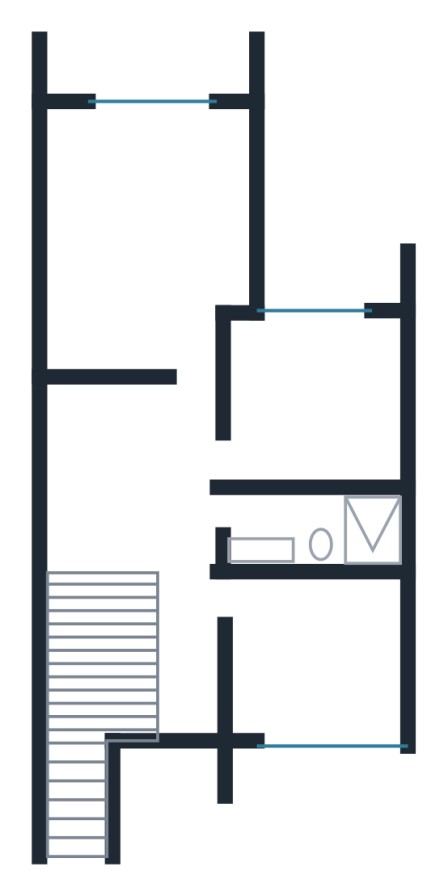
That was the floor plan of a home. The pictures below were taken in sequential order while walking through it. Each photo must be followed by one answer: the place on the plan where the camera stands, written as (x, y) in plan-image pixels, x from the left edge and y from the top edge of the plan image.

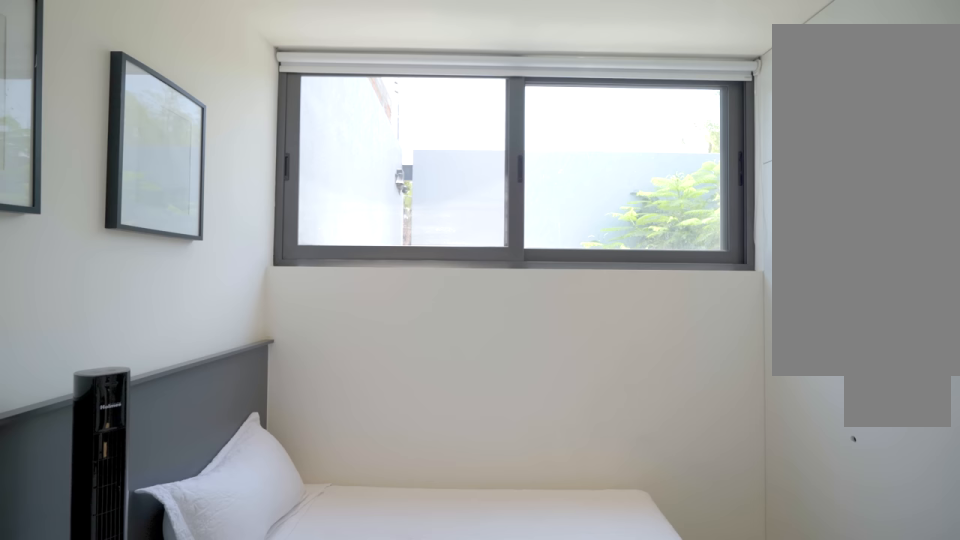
(269, 678)
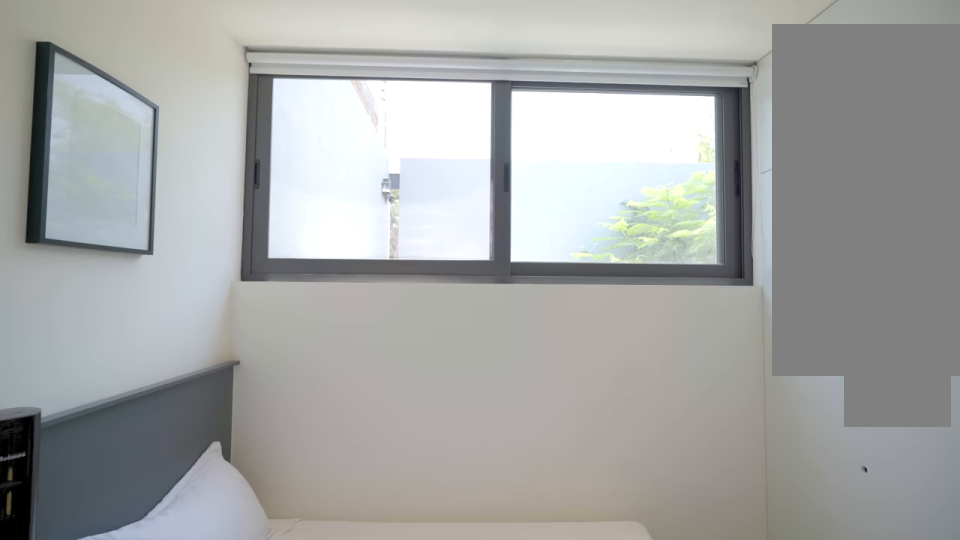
(269, 678)
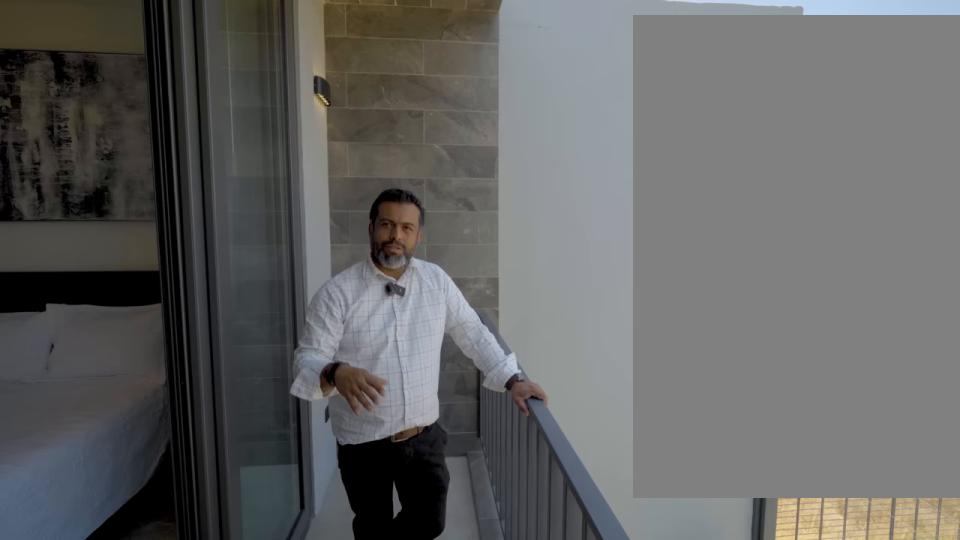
(169, 76)
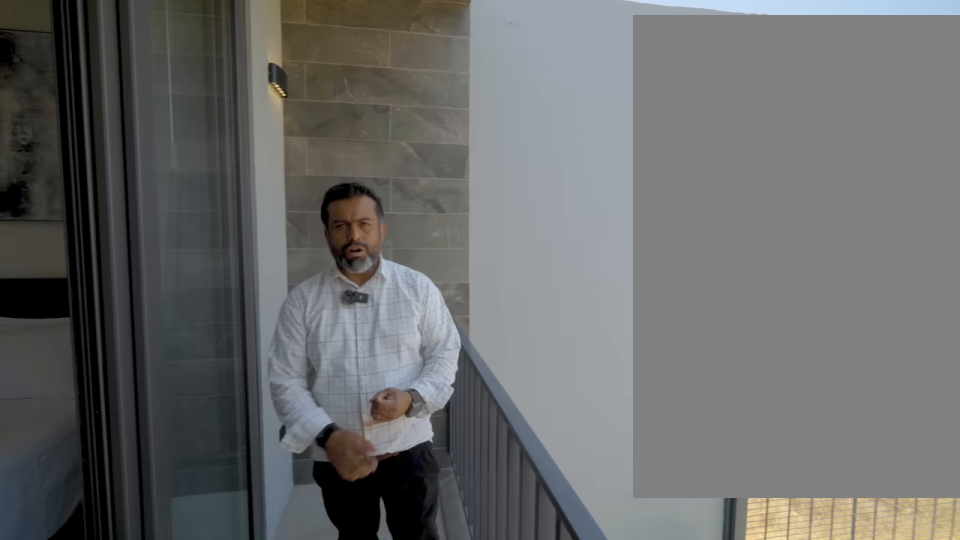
(168, 76)
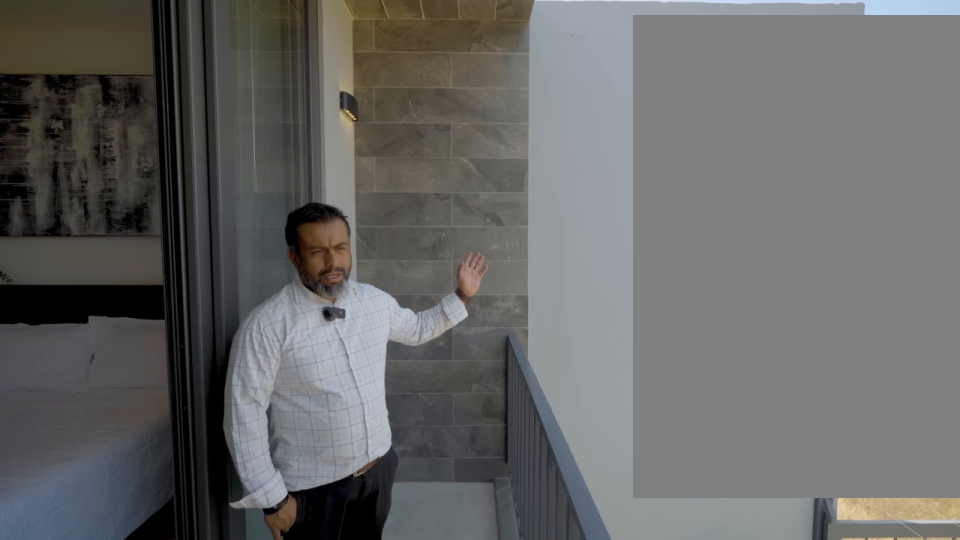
(169, 76)
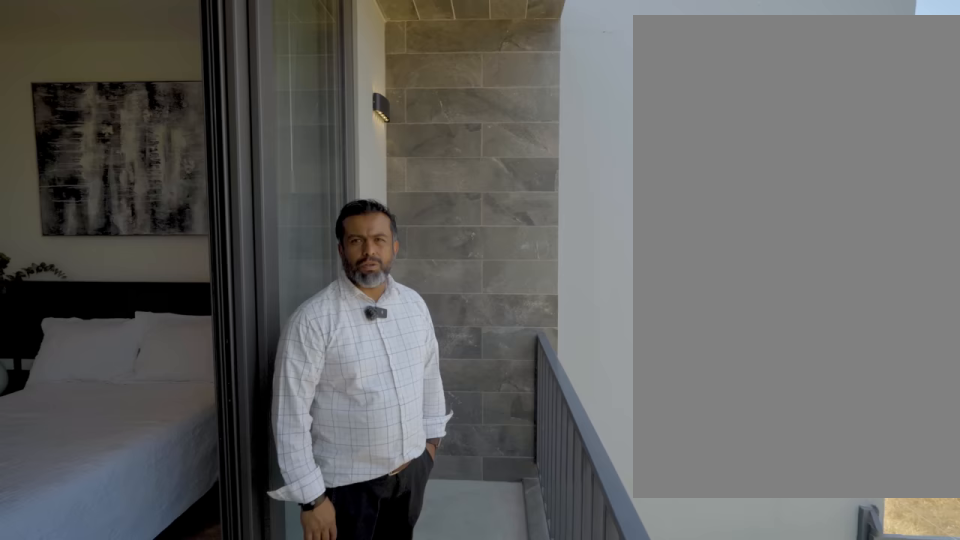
(169, 75)
